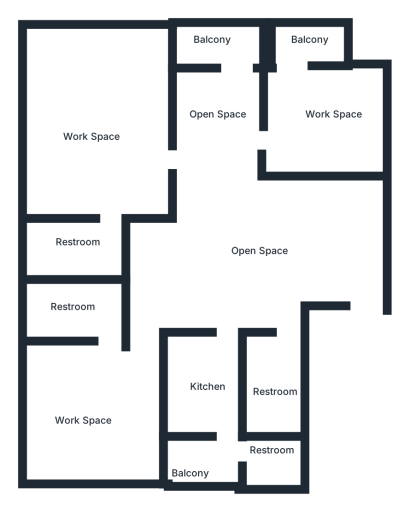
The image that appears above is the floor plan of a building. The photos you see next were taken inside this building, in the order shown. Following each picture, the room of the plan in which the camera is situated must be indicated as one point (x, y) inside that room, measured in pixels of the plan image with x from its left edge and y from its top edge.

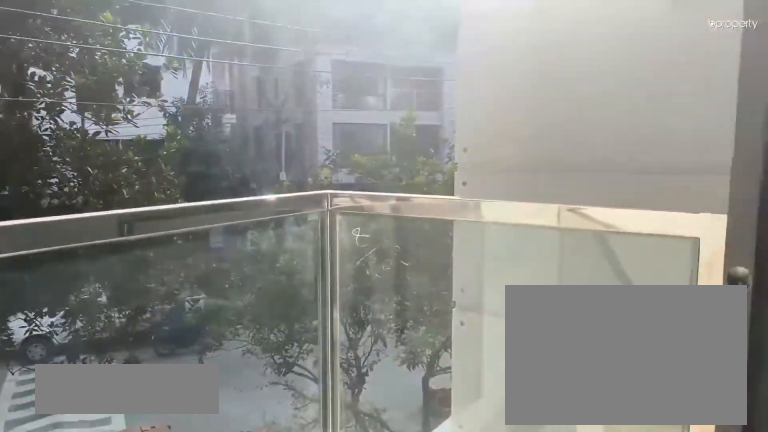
(303, 39)
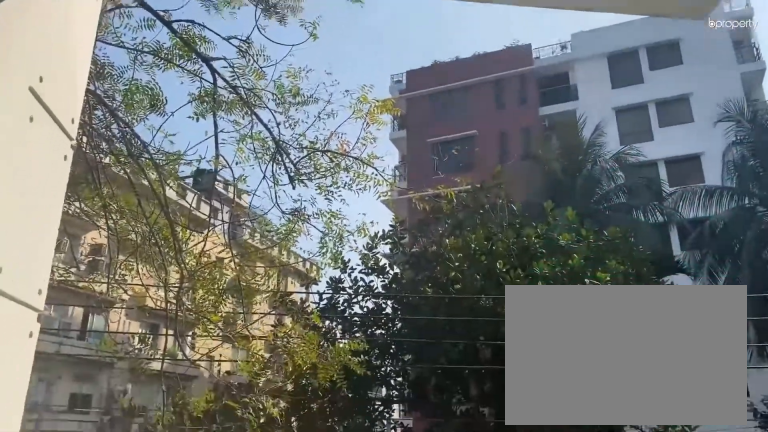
(303, 39)
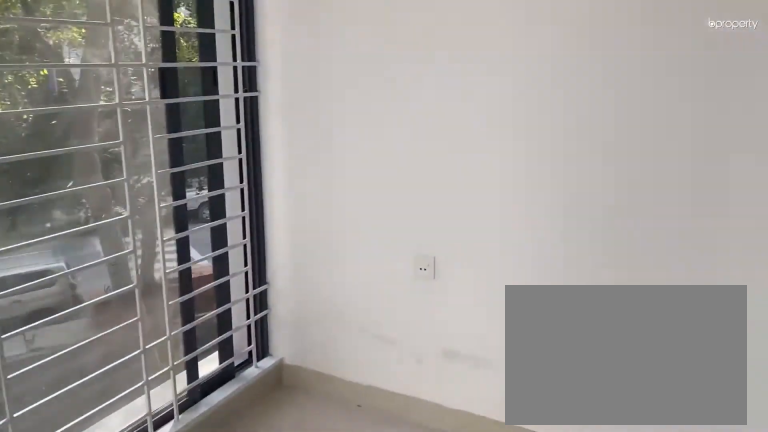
(100, 114)
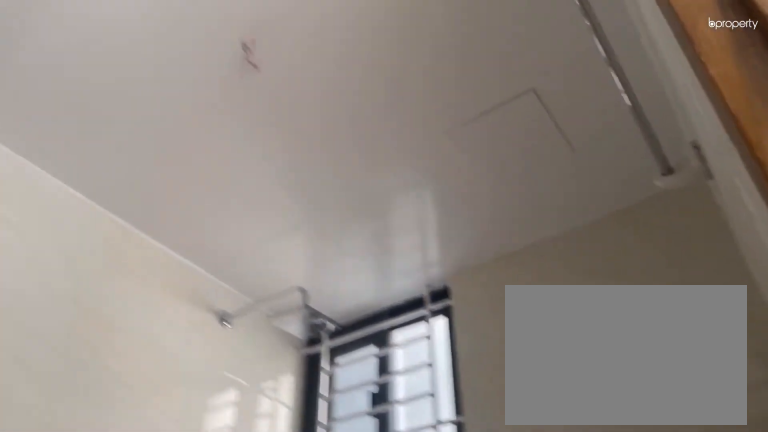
(81, 247)
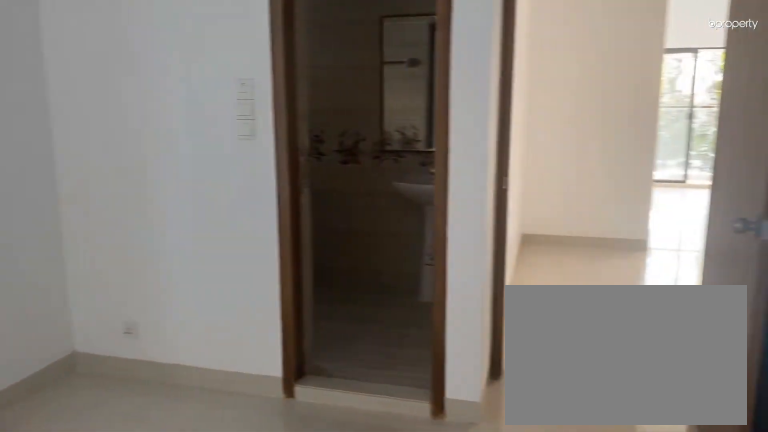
(96, 399)
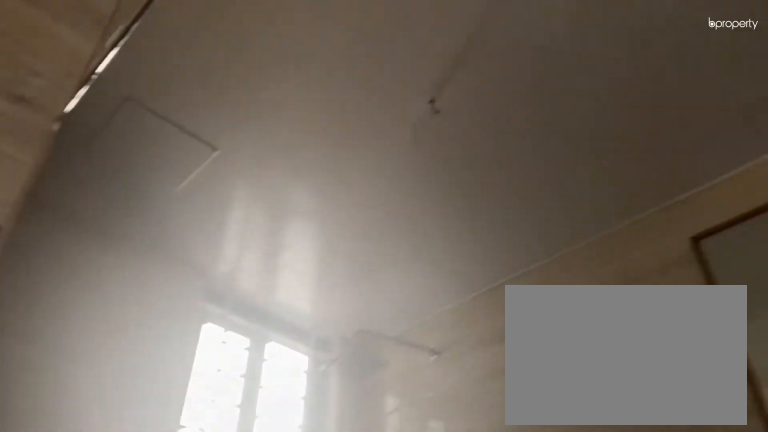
(79, 310)
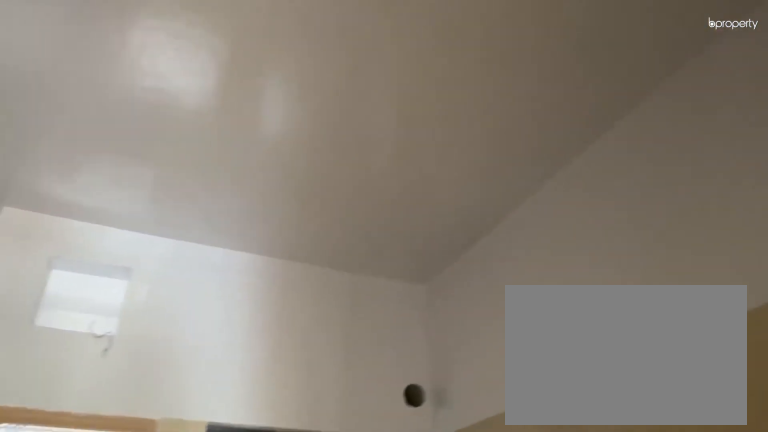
(209, 385)
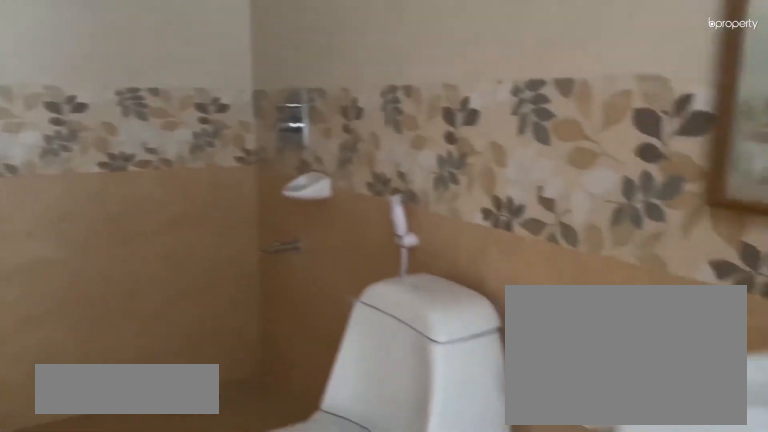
(276, 395)
